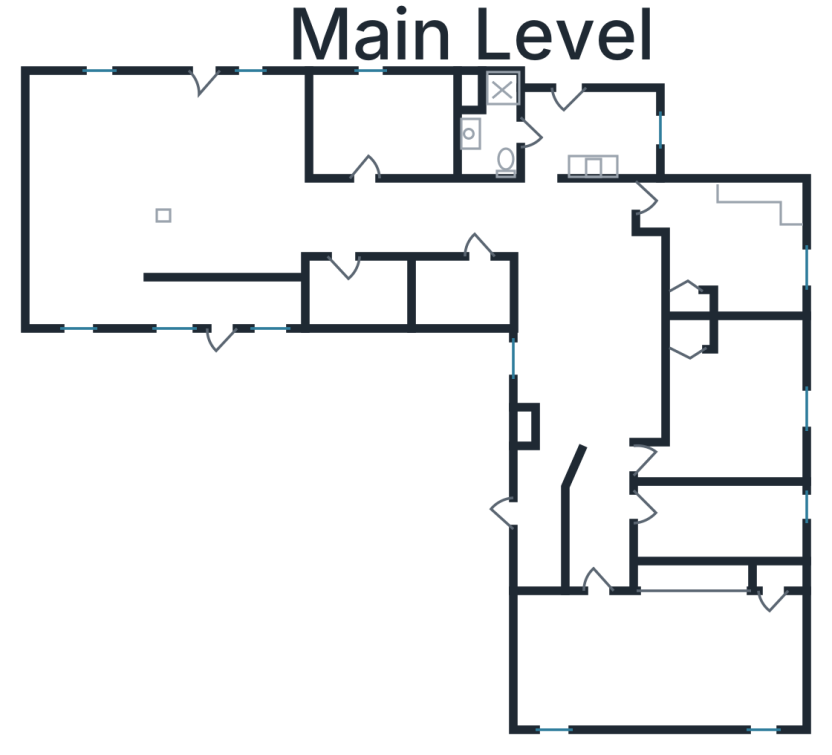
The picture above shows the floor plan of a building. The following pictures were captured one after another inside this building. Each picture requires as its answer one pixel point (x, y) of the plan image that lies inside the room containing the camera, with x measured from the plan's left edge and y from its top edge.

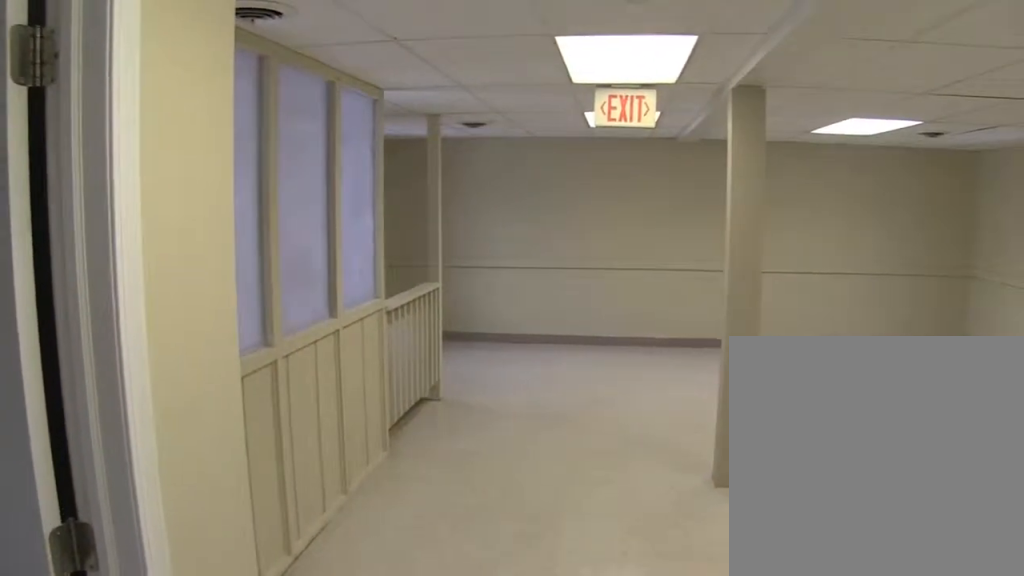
(159, 186)
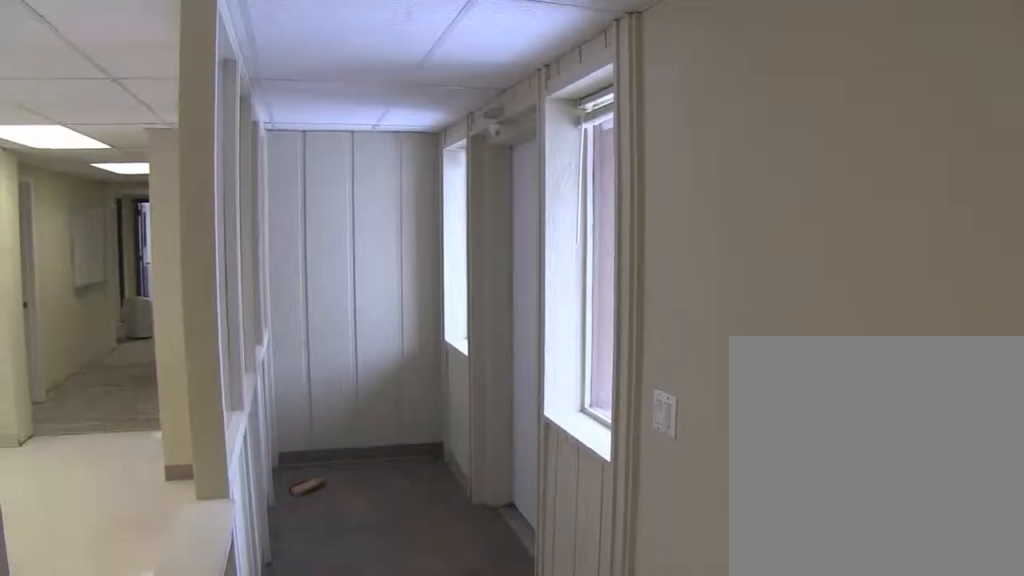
(225, 304)
